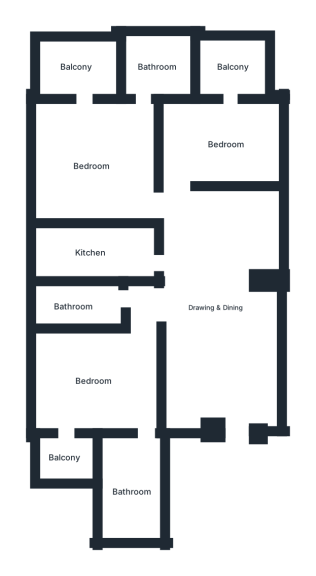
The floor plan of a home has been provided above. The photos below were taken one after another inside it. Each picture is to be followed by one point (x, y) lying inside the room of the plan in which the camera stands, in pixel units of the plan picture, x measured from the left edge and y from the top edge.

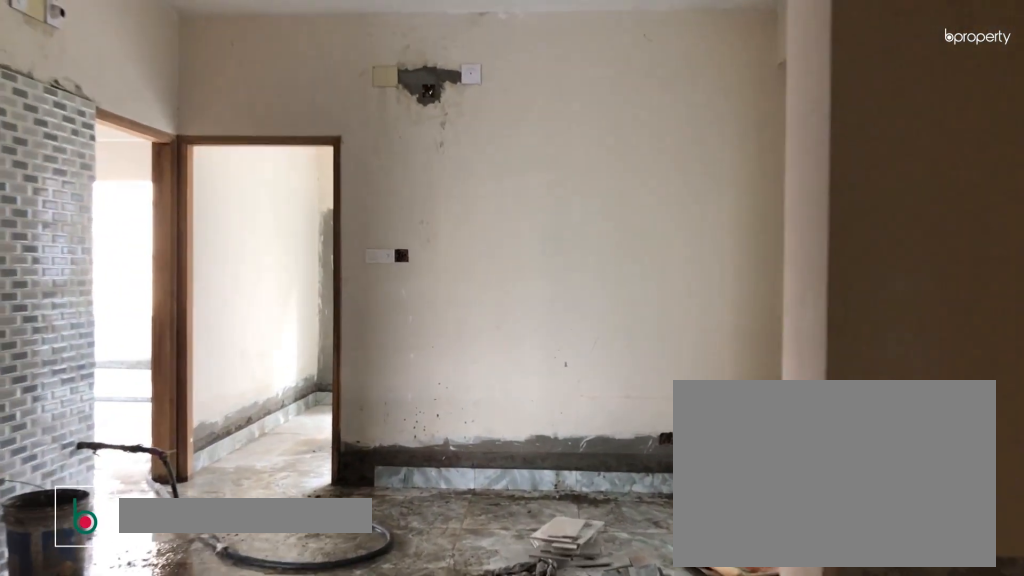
(215, 306)
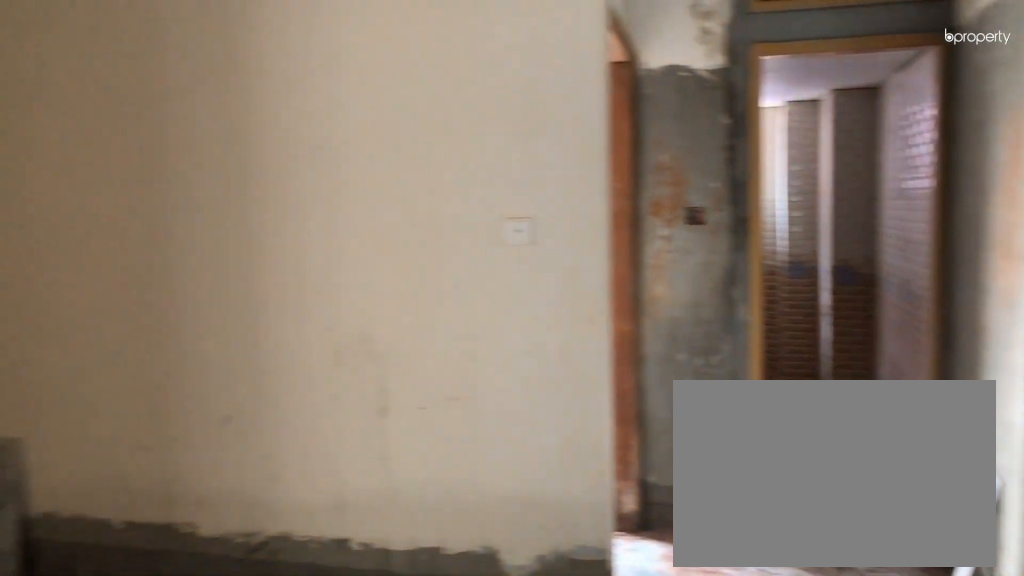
(215, 306)
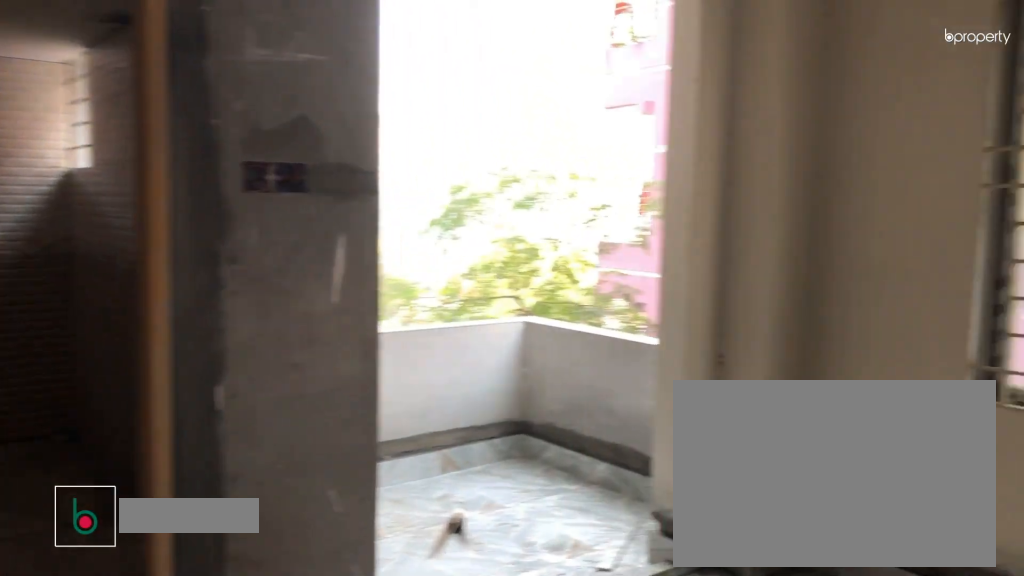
(92, 381)
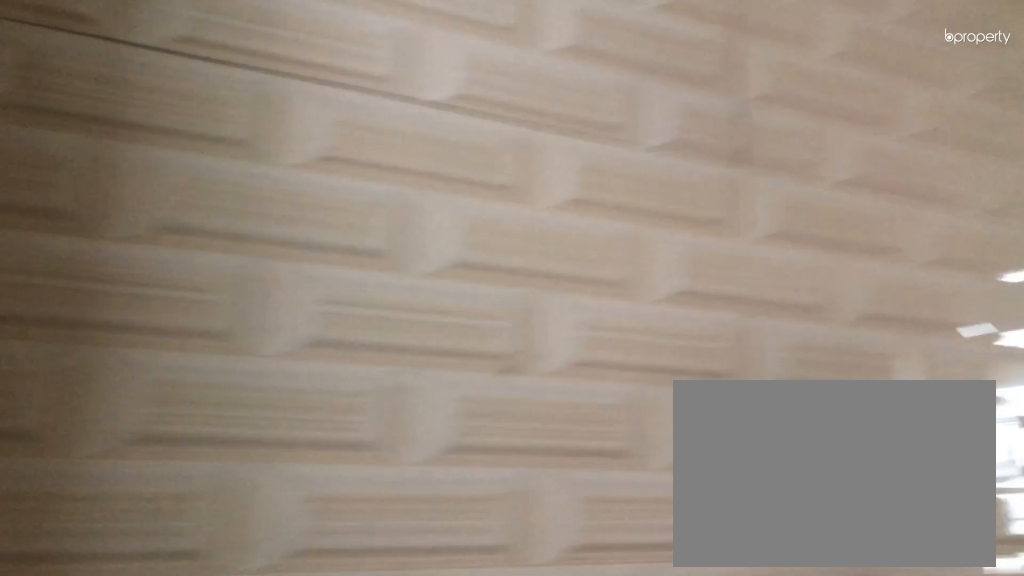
(133, 492)
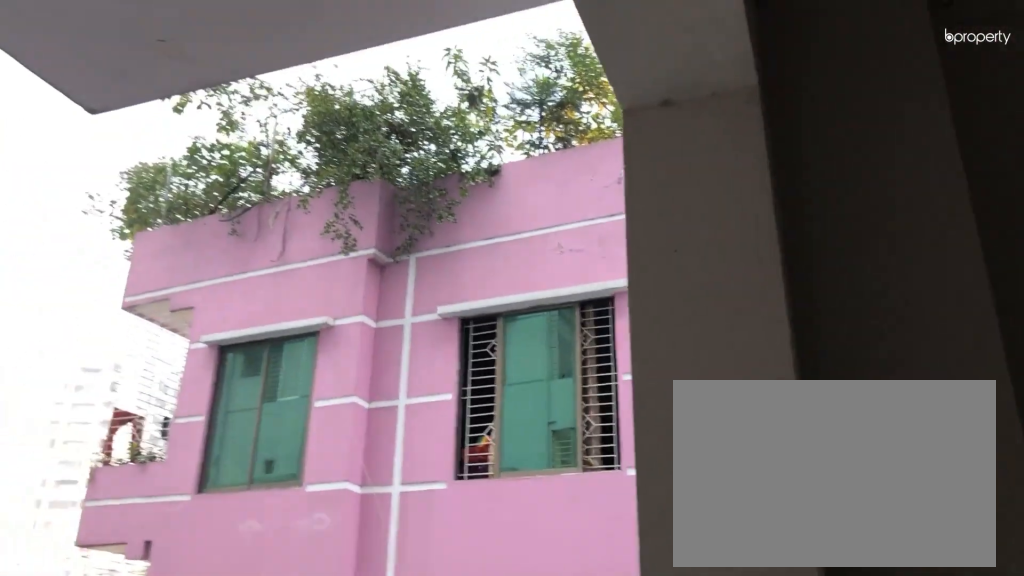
(66, 457)
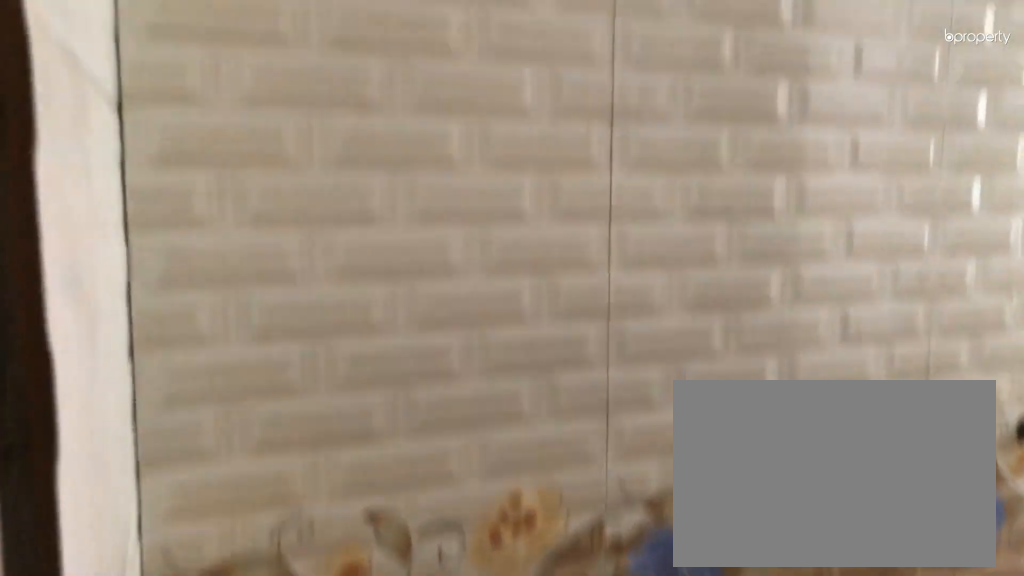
(73, 306)
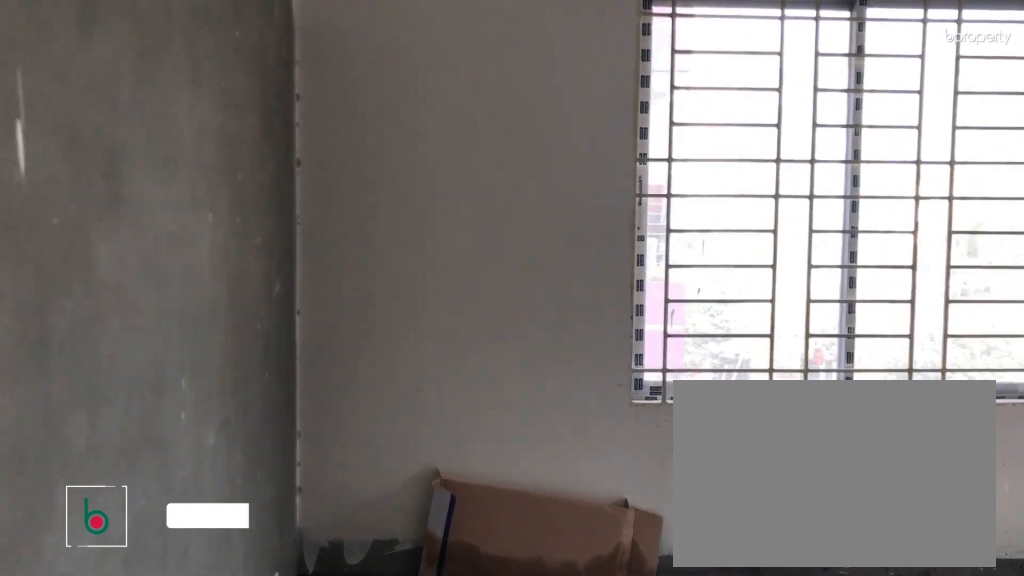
(91, 166)
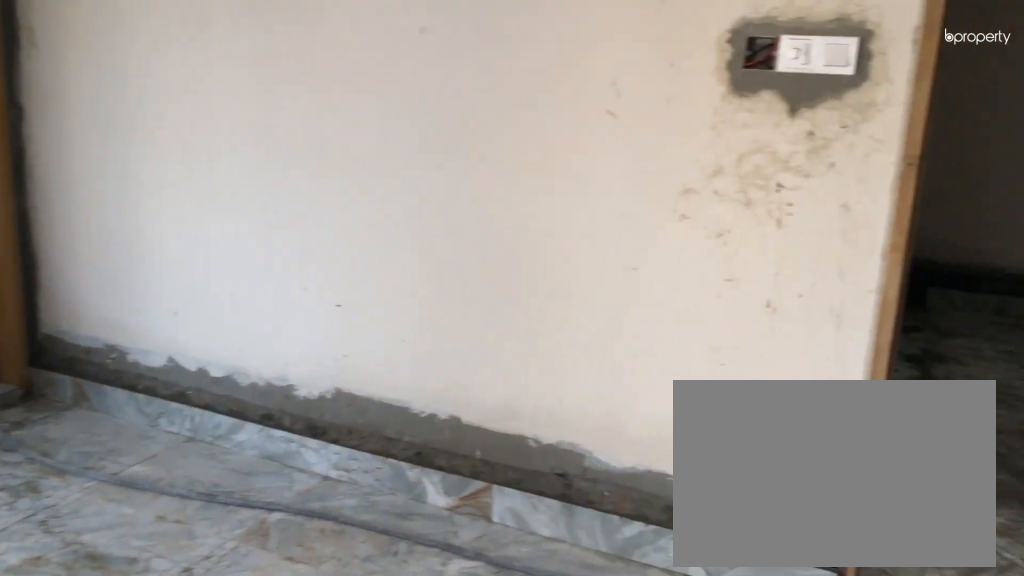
(91, 166)
